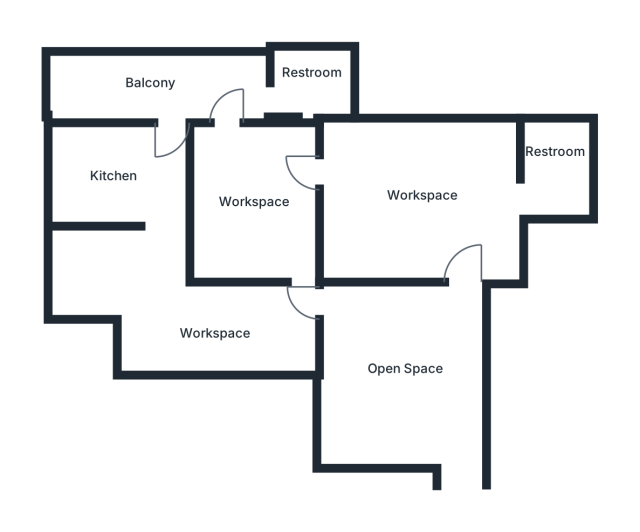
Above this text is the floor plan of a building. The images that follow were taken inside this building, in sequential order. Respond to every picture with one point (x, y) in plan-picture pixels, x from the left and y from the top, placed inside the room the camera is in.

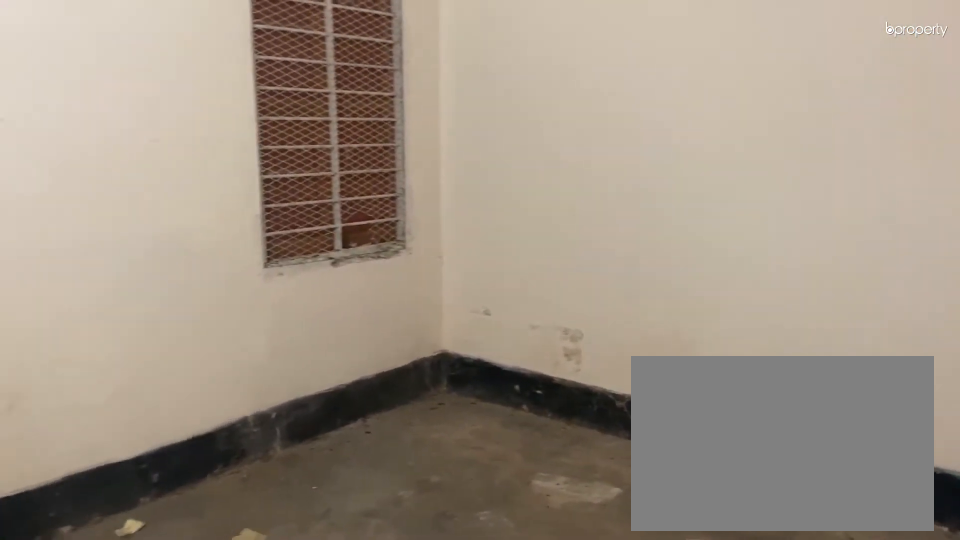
(400, 364)
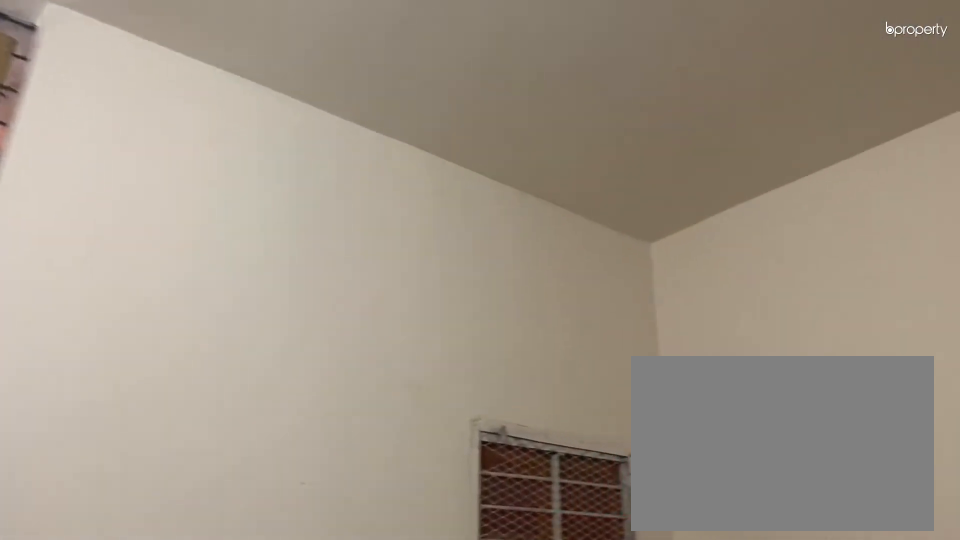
(400, 364)
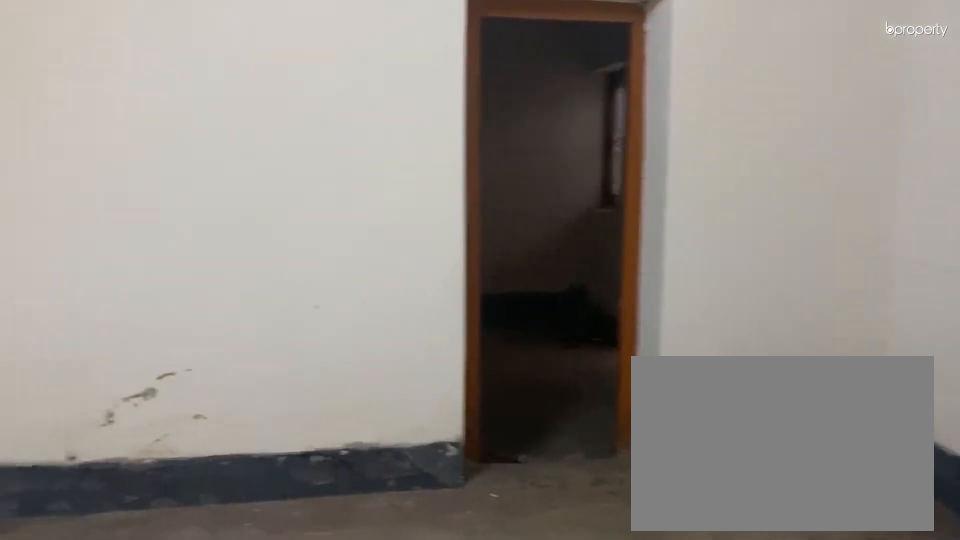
(416, 191)
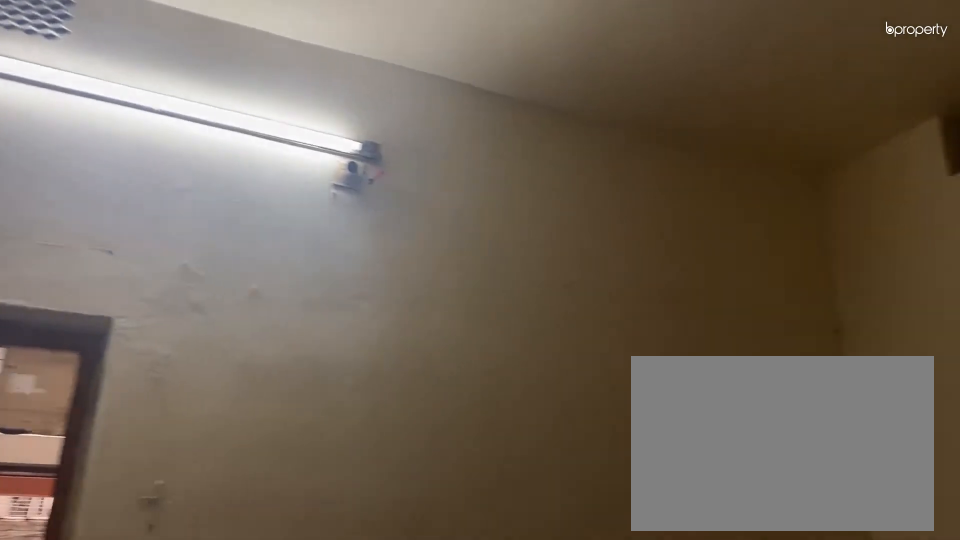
(416, 191)
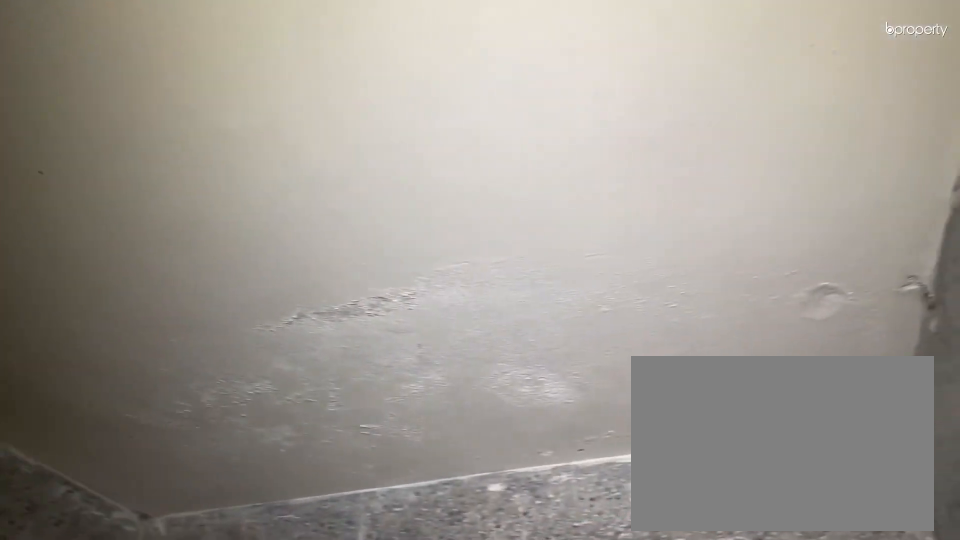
(553, 165)
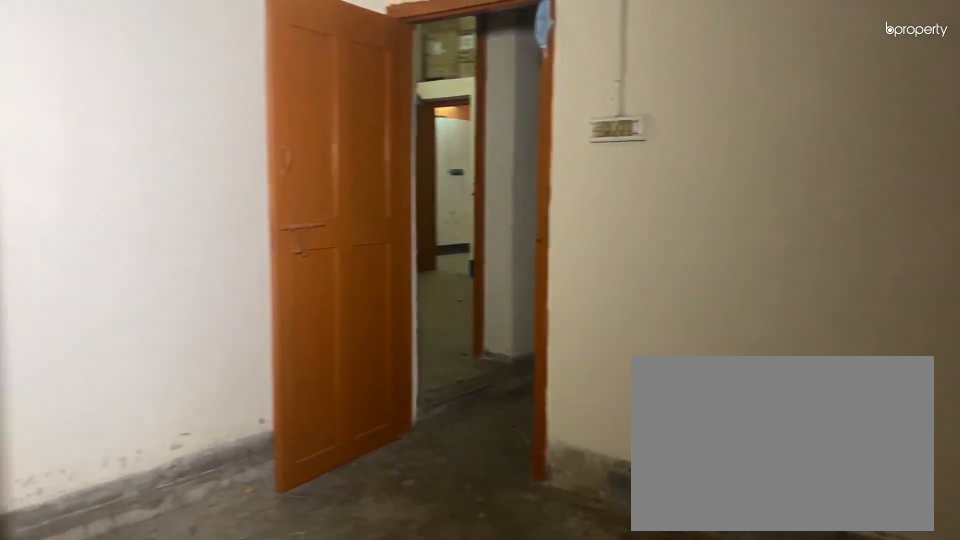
(248, 198)
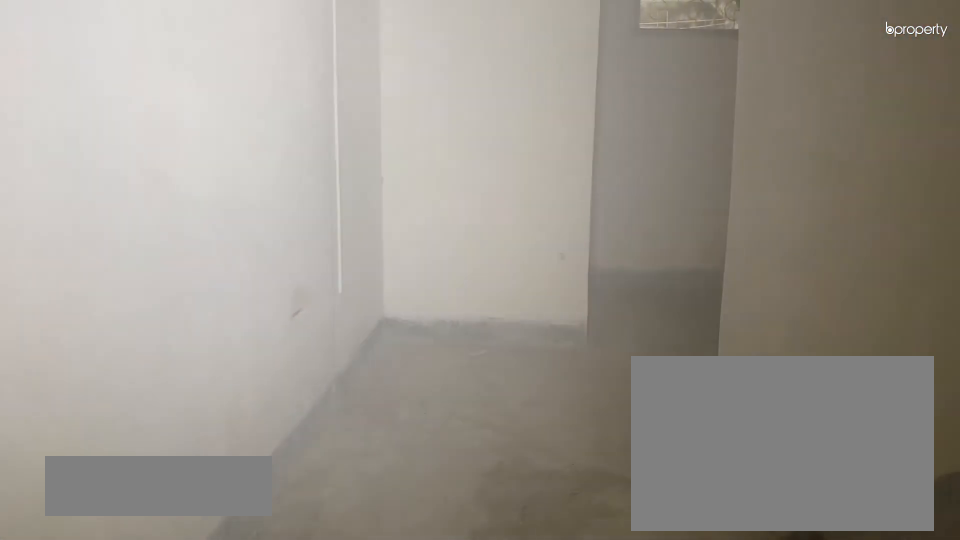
(254, 335)
